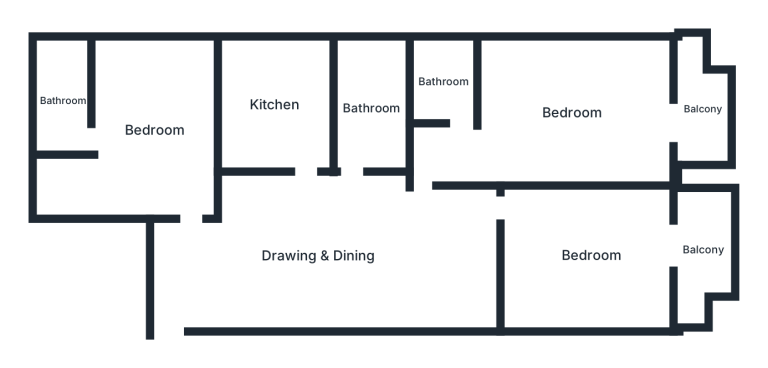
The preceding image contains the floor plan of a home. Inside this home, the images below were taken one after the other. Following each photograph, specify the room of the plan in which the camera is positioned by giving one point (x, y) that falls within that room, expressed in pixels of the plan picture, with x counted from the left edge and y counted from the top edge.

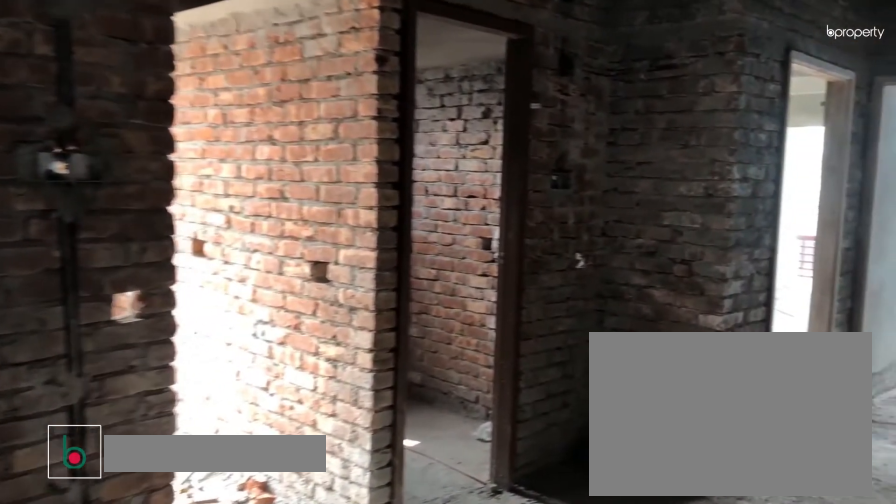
(316, 256)
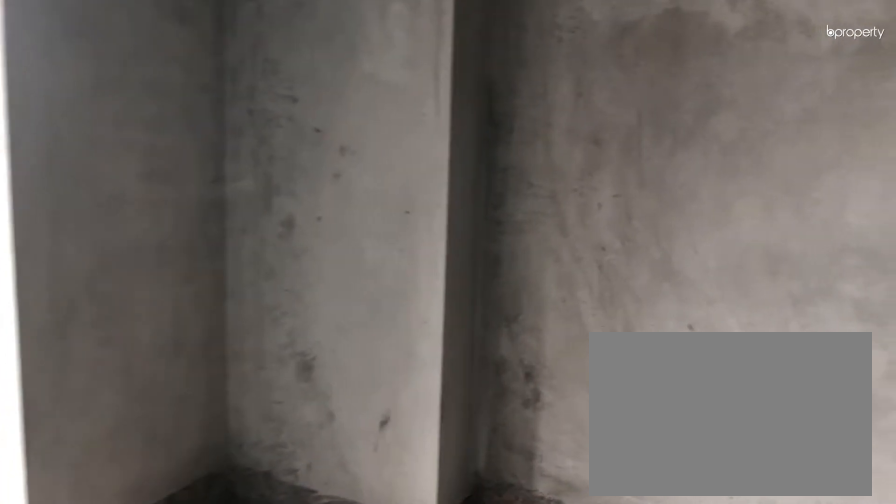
(591, 256)
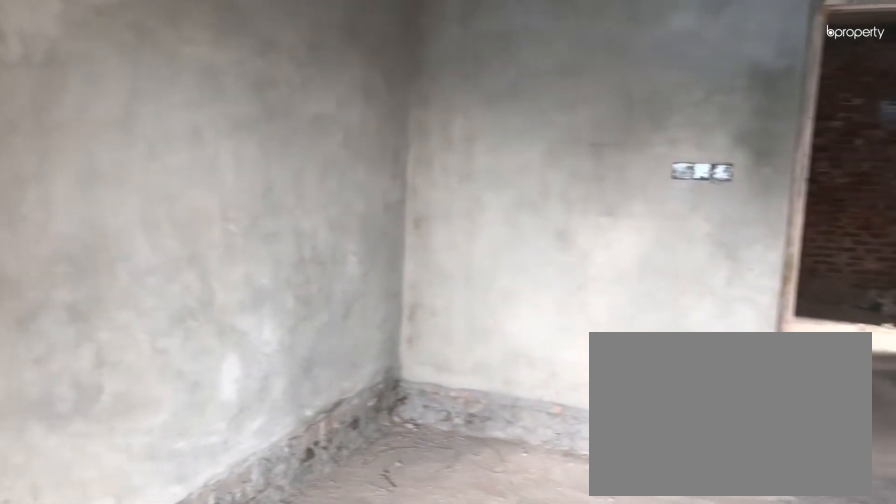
(591, 256)
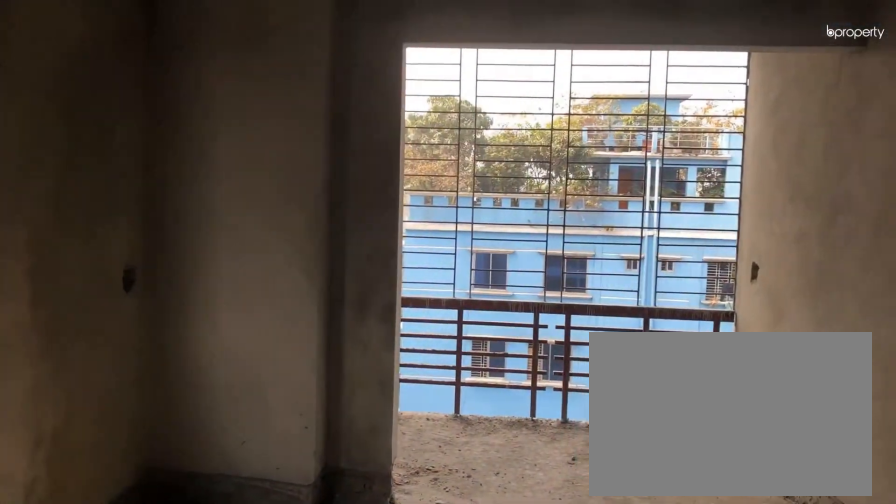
(571, 111)
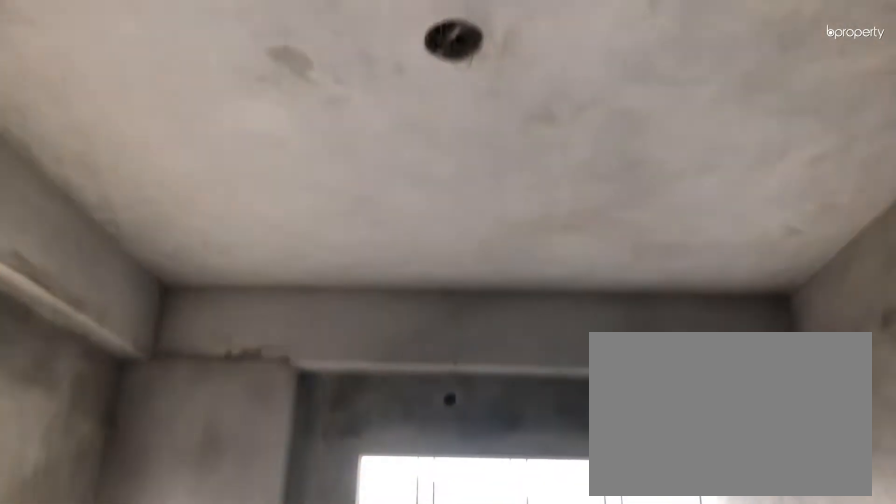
(571, 111)
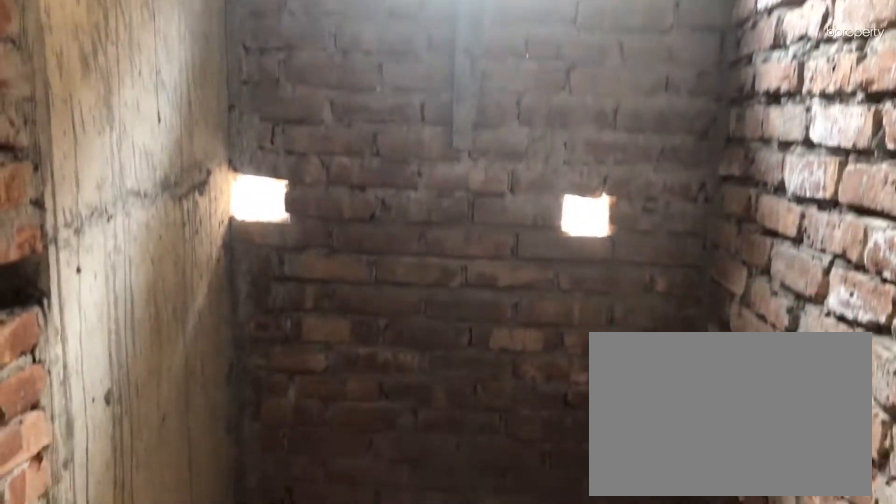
(443, 82)
